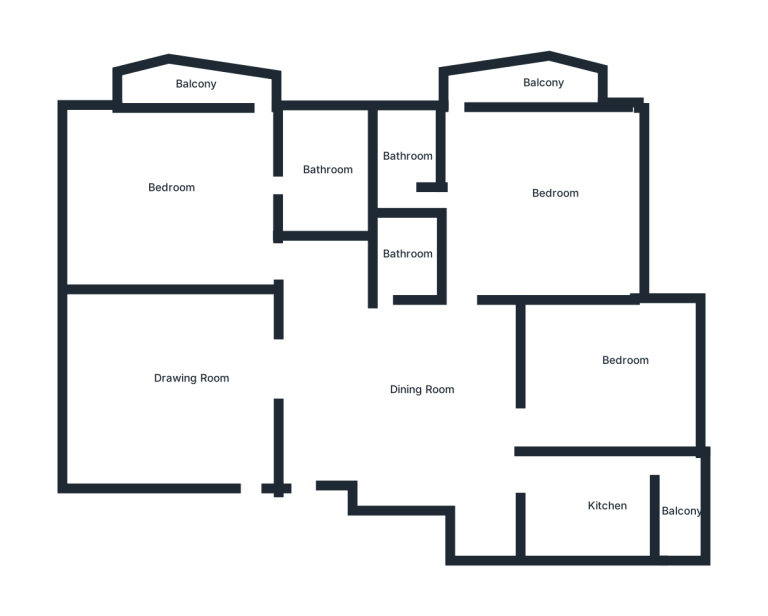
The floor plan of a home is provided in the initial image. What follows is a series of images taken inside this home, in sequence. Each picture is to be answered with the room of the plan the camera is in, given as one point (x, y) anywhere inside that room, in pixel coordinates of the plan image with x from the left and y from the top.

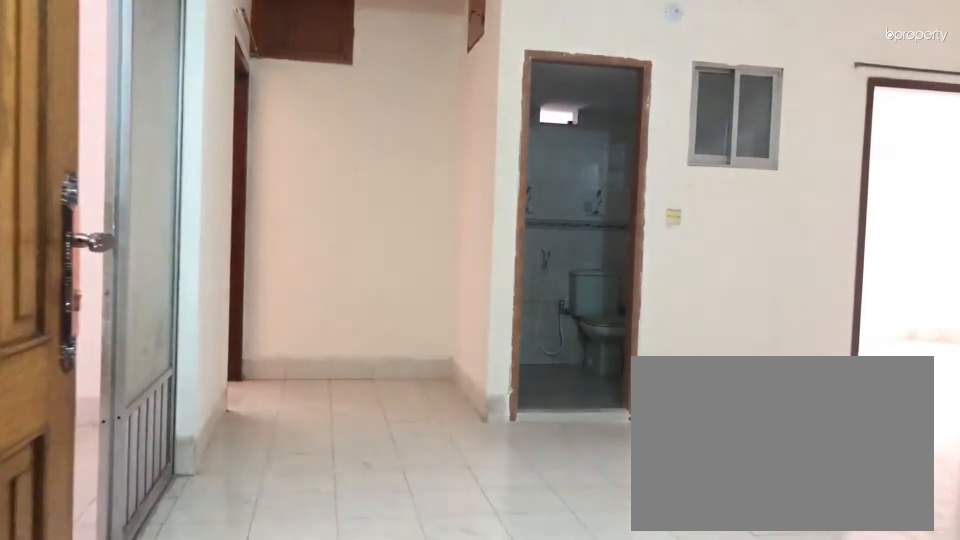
(318, 467)
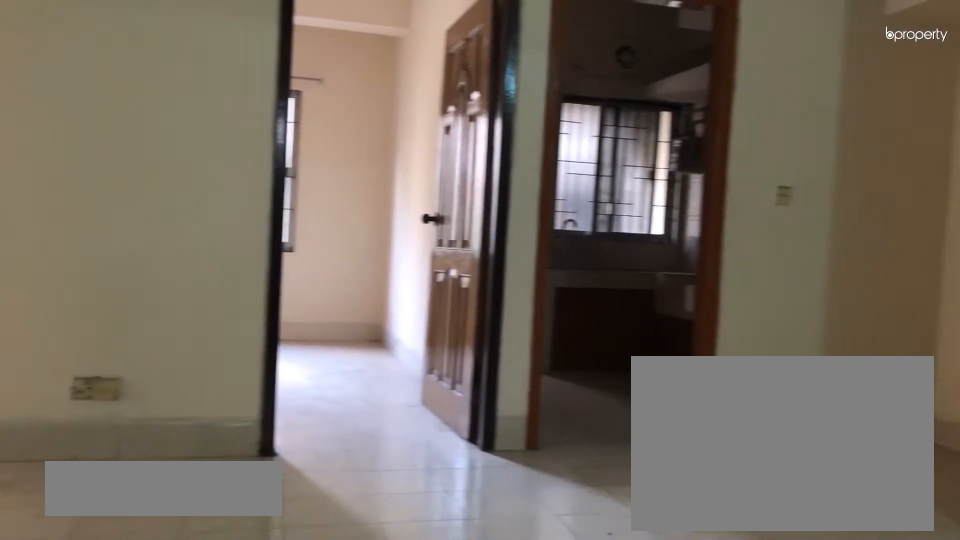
(415, 380)
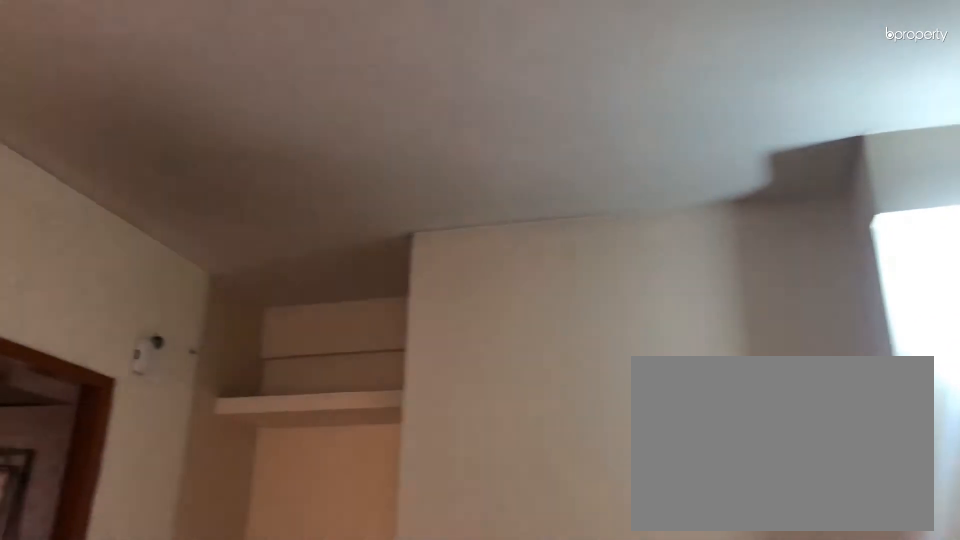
(415, 380)
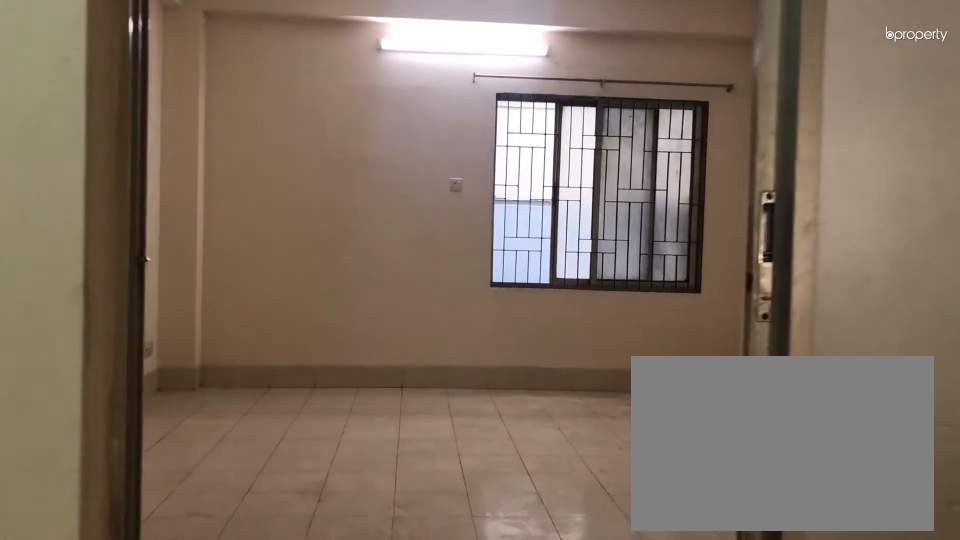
(241, 380)
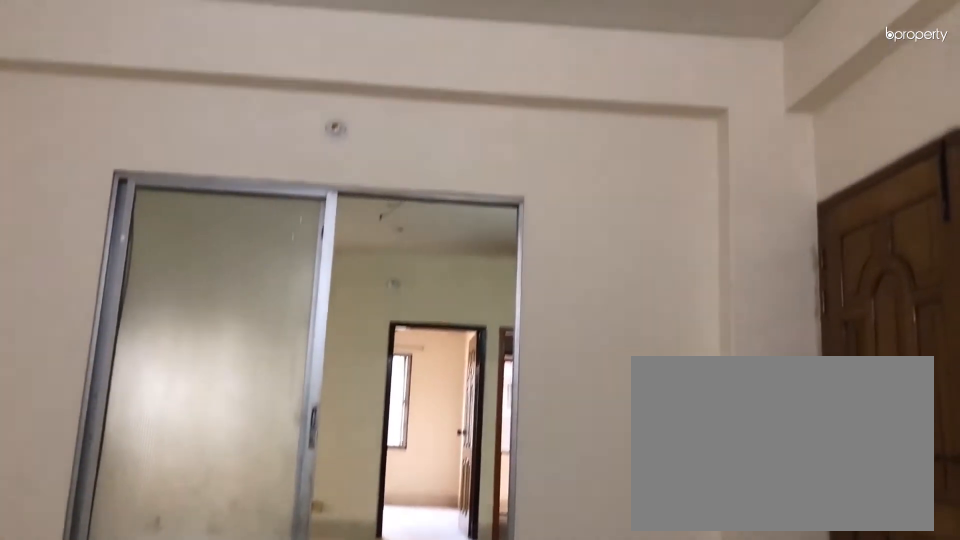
(155, 386)
